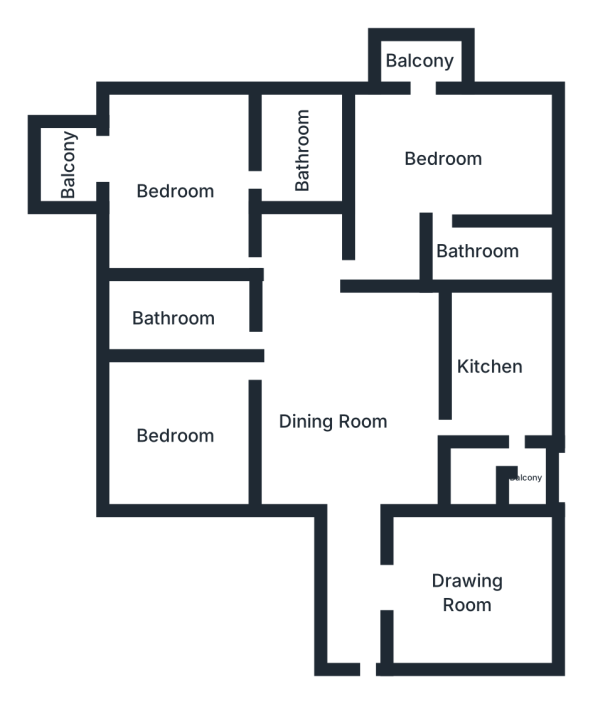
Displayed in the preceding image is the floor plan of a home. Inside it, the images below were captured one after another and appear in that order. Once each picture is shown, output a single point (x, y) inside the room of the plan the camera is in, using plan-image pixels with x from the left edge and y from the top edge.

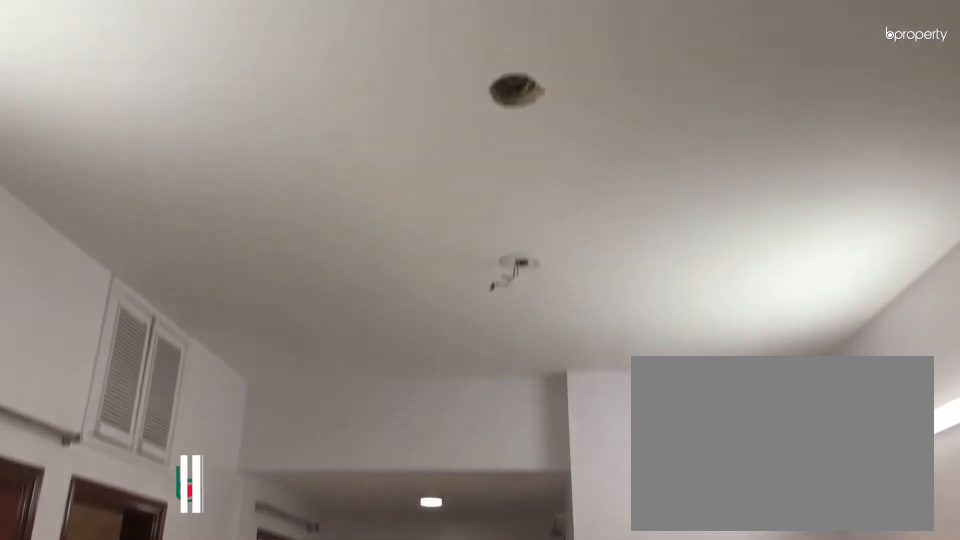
(332, 424)
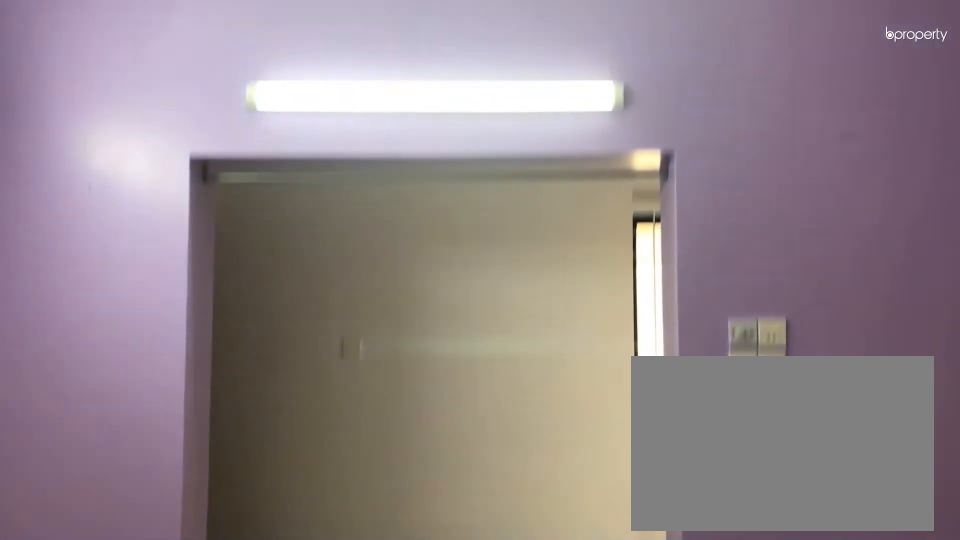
(469, 592)
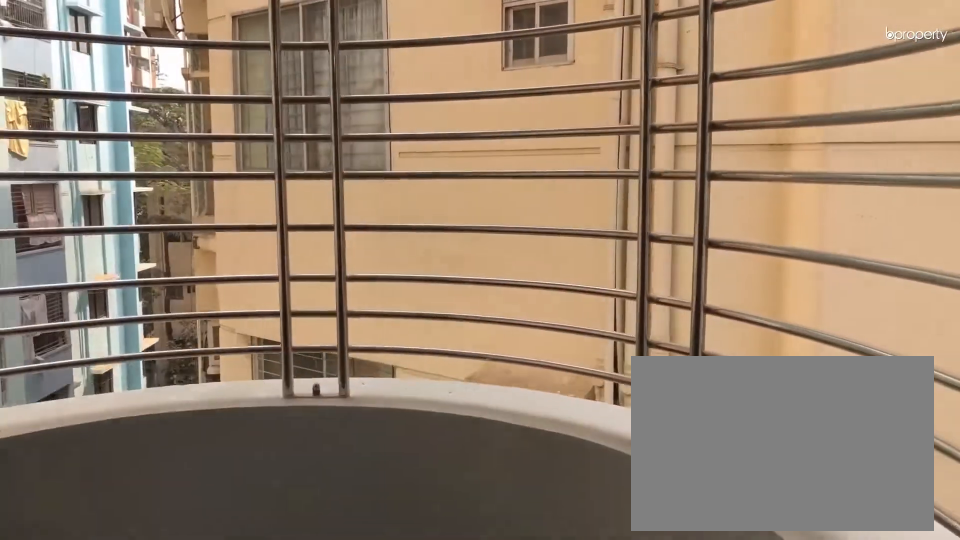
(70, 164)
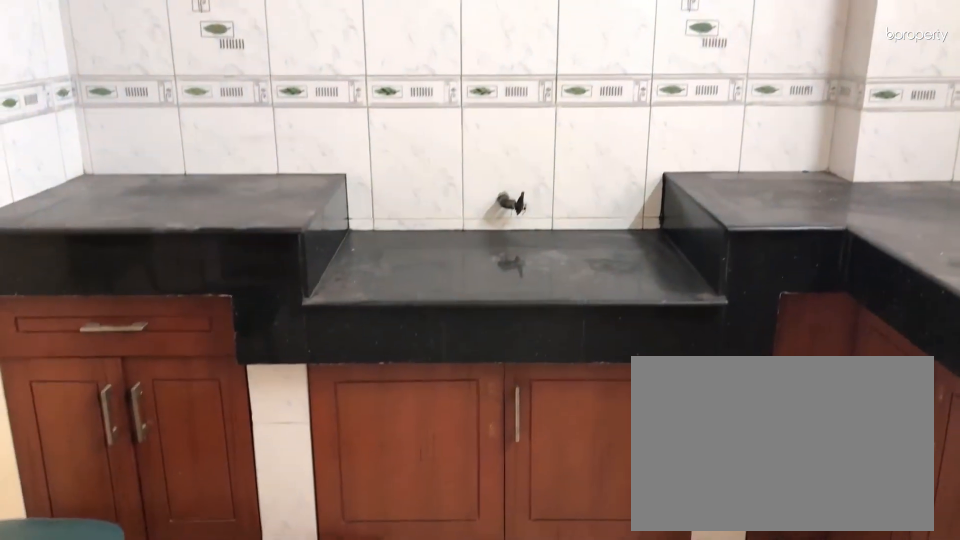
(490, 371)
